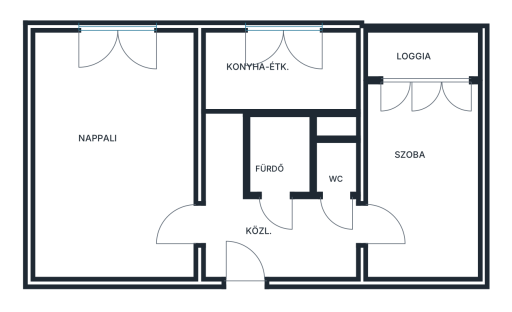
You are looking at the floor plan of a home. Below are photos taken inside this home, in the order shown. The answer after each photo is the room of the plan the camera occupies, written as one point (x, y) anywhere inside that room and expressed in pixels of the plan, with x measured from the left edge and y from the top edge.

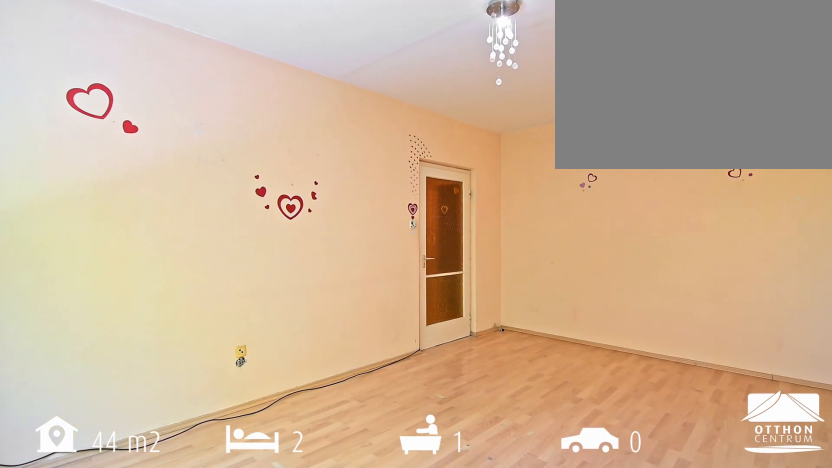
(99, 157)
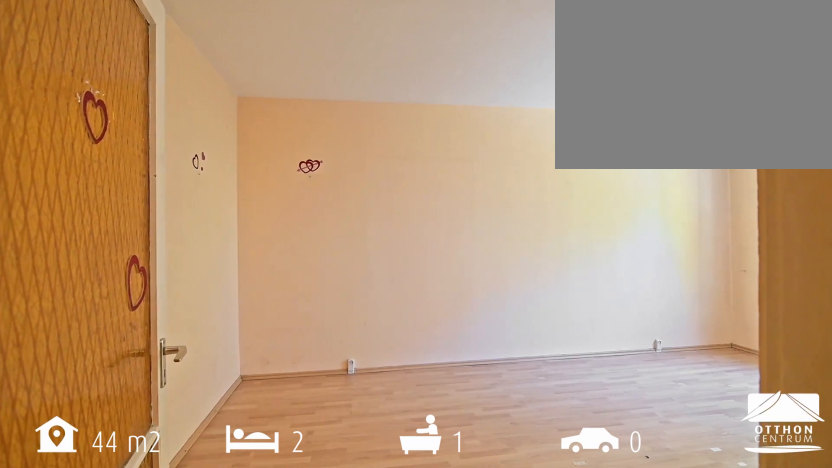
(99, 157)
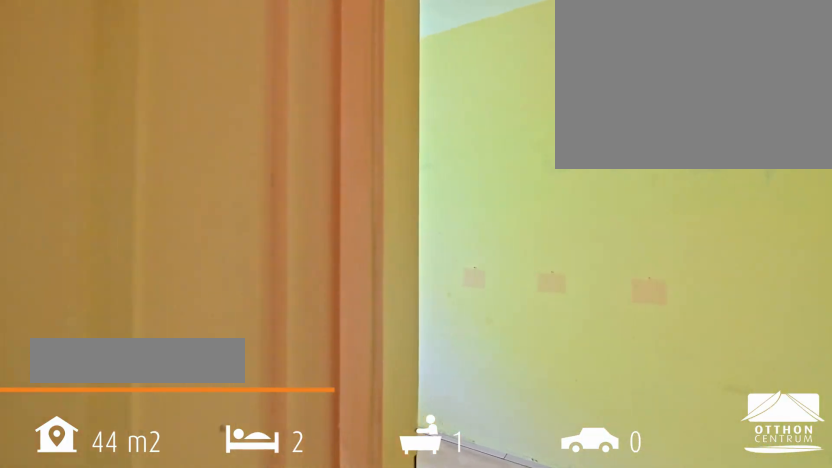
(414, 175)
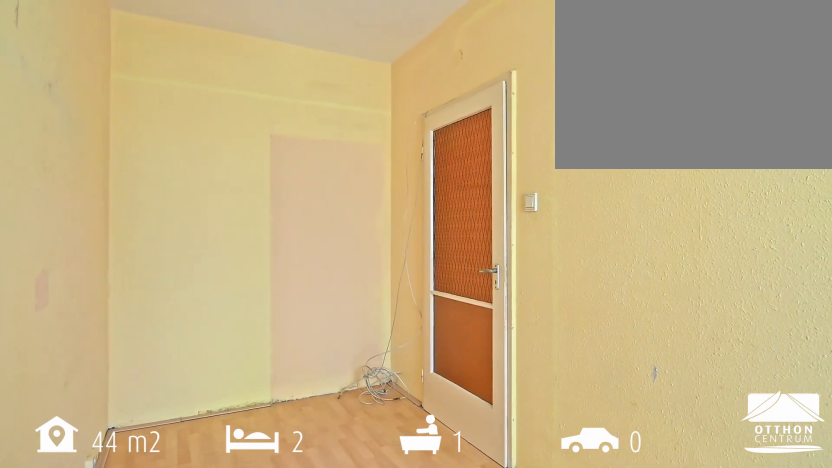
(414, 175)
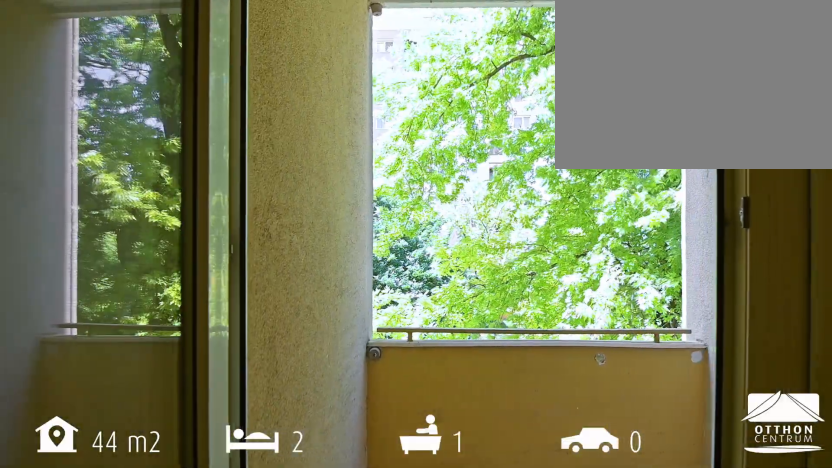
(460, 57)
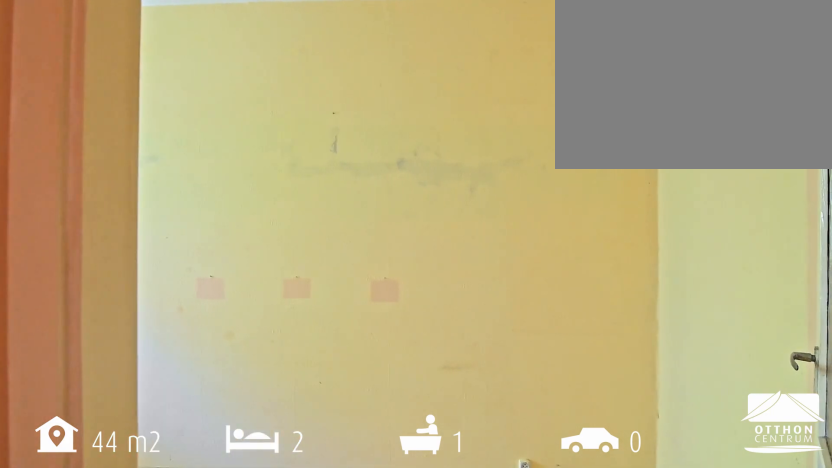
(414, 171)
